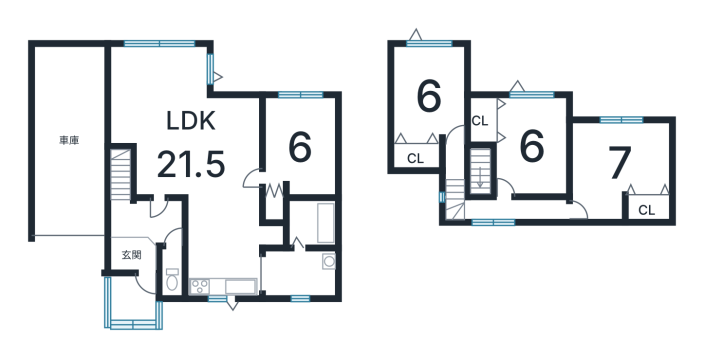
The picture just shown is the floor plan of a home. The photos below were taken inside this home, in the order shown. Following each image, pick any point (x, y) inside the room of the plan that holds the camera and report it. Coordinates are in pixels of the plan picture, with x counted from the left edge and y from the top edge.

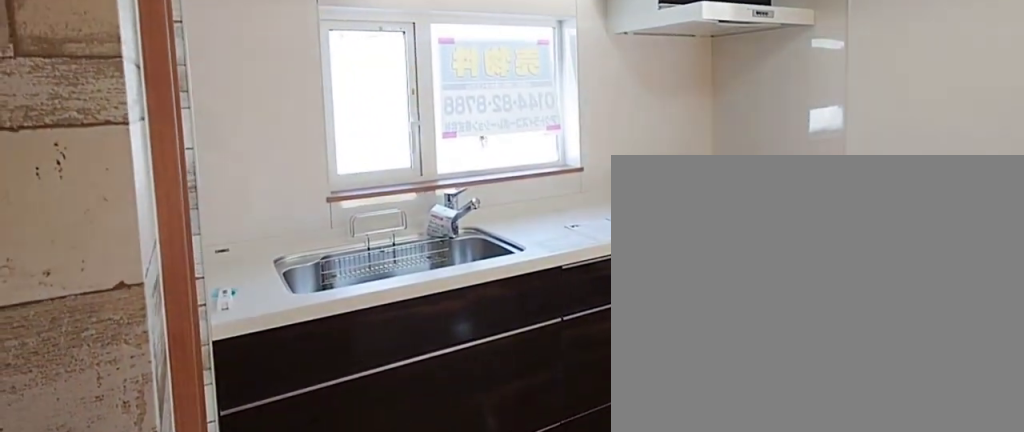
(225, 257)
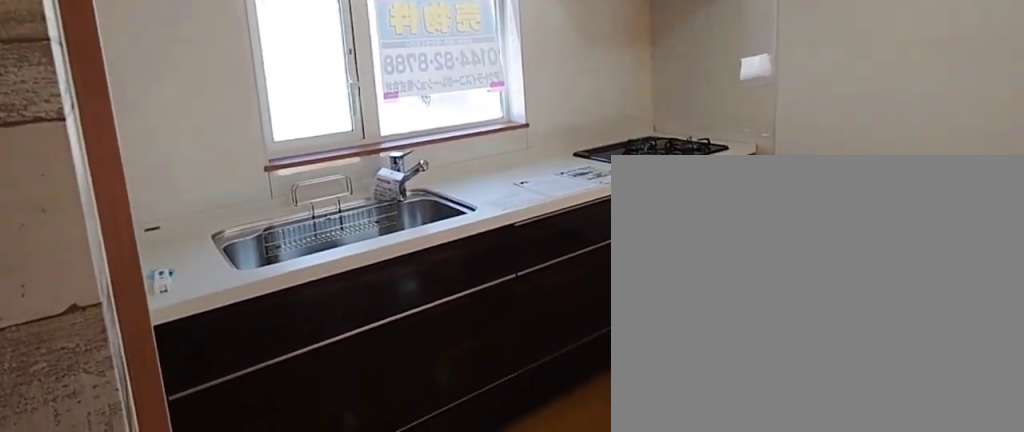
(225, 257)
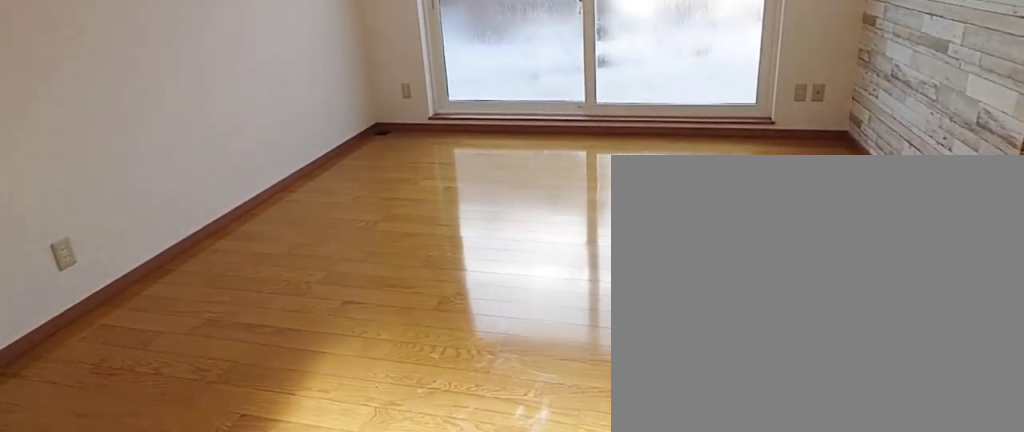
(198, 142)
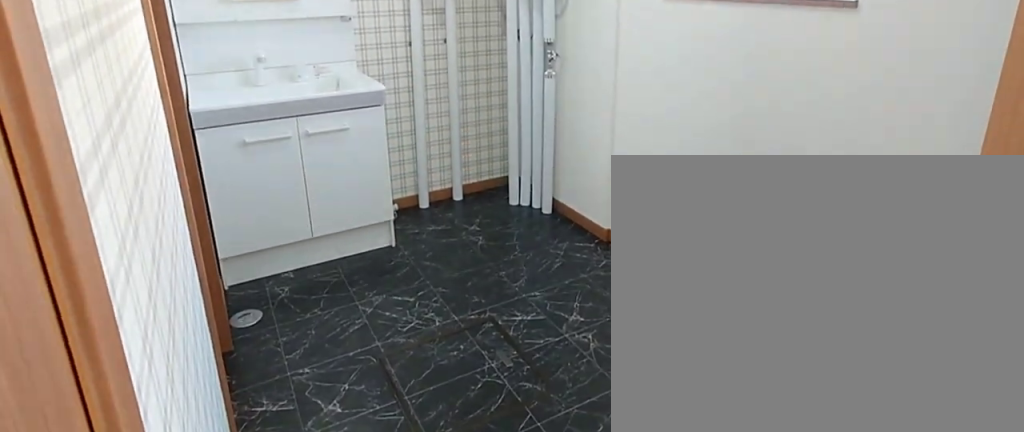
(300, 273)
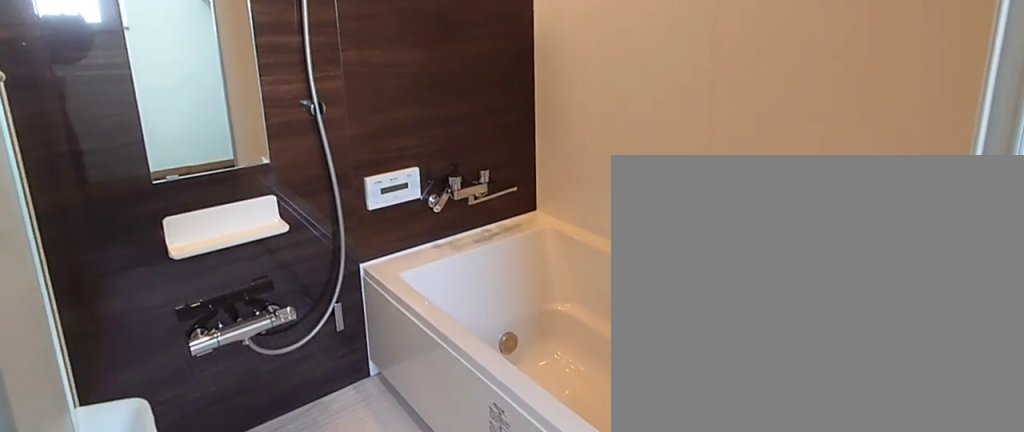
(300, 273)
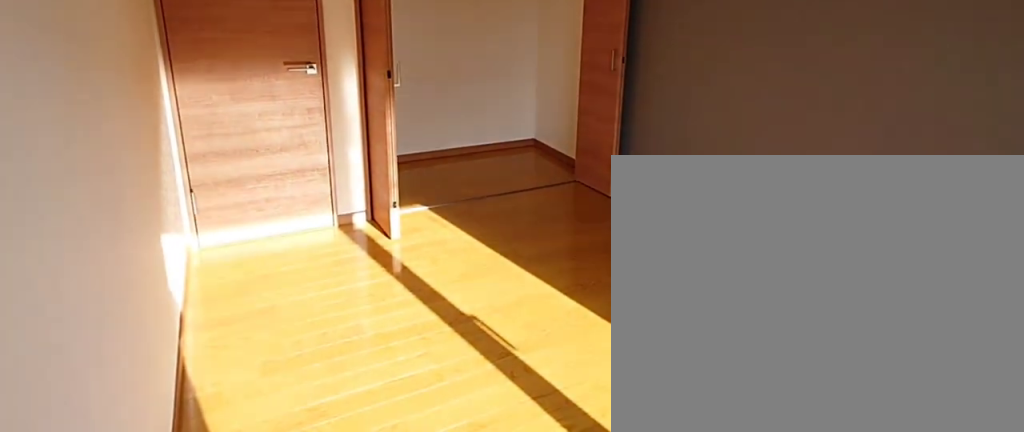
(434, 96)
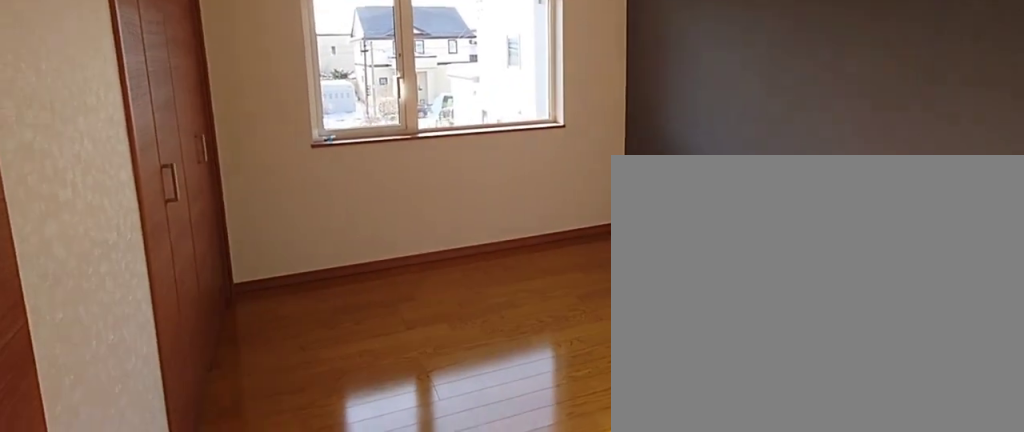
(534, 143)
